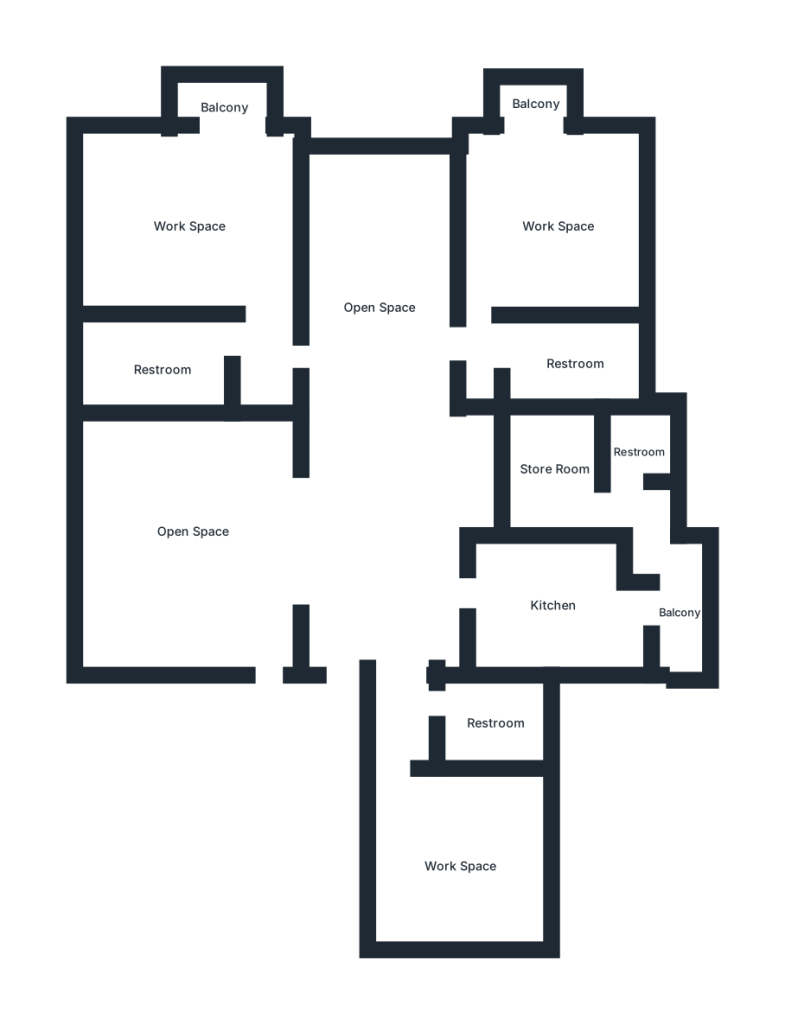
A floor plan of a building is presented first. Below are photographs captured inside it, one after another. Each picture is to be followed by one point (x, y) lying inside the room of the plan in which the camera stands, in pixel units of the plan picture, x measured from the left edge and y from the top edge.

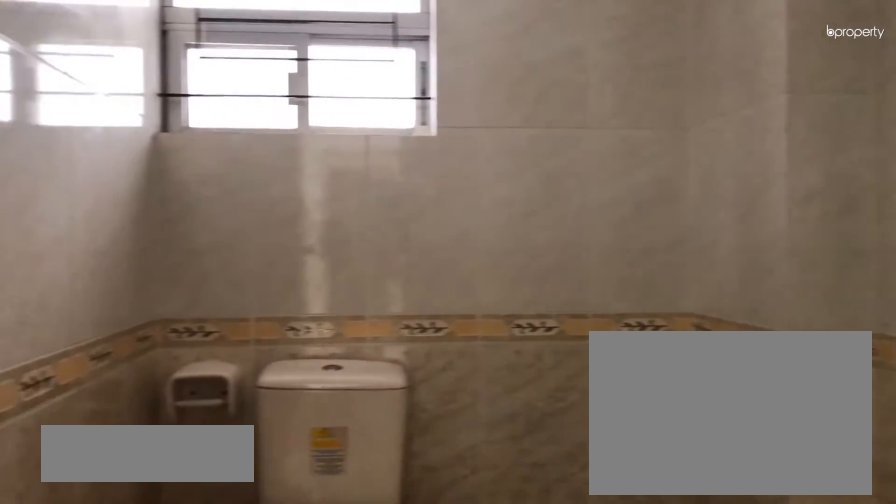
(563, 368)
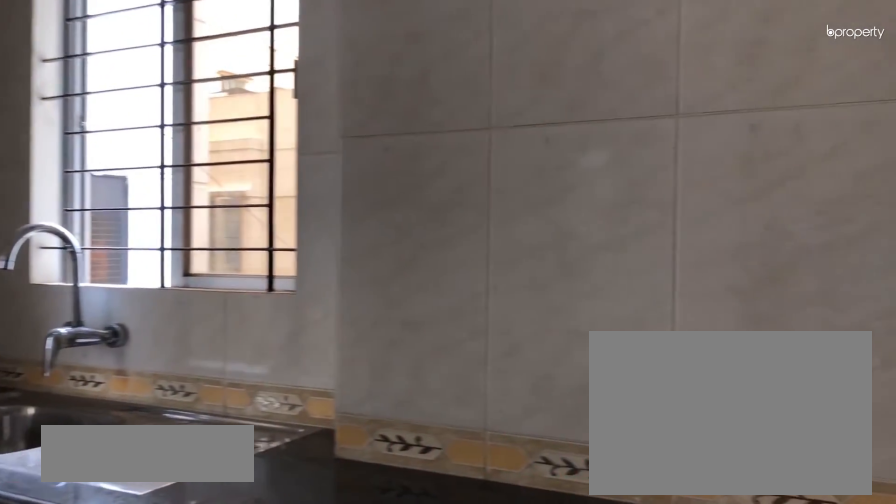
(562, 599)
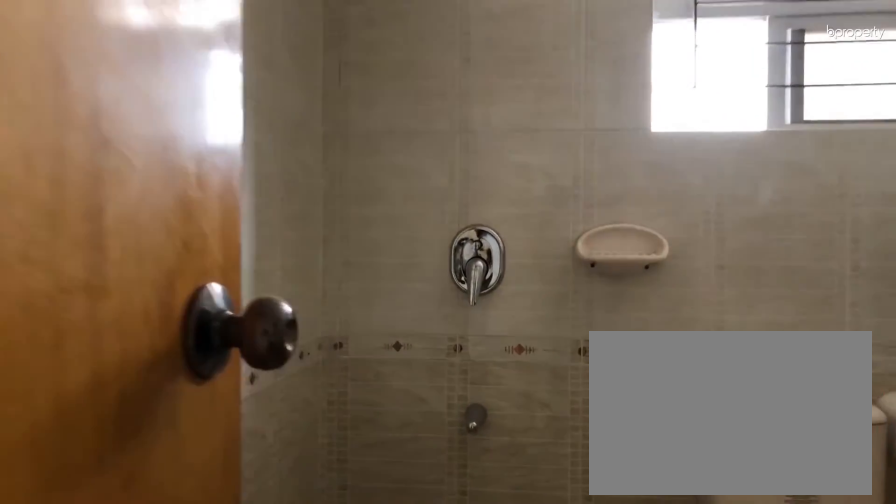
(488, 728)
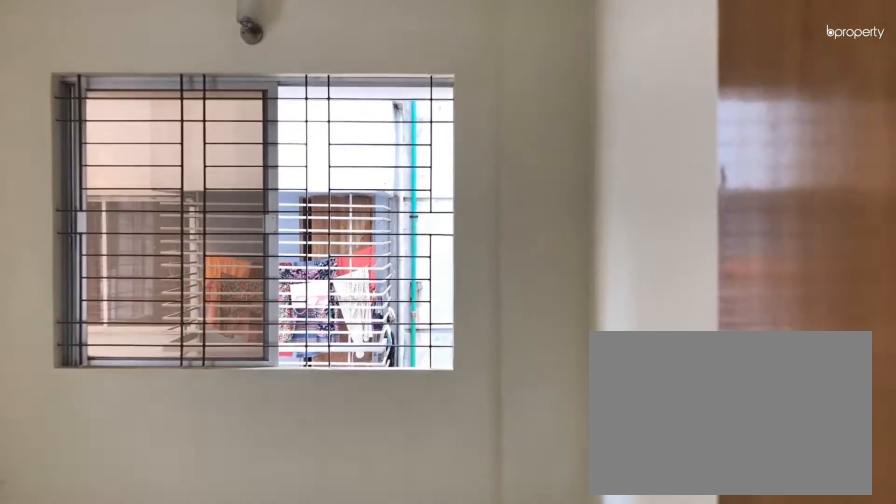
(434, 836)
